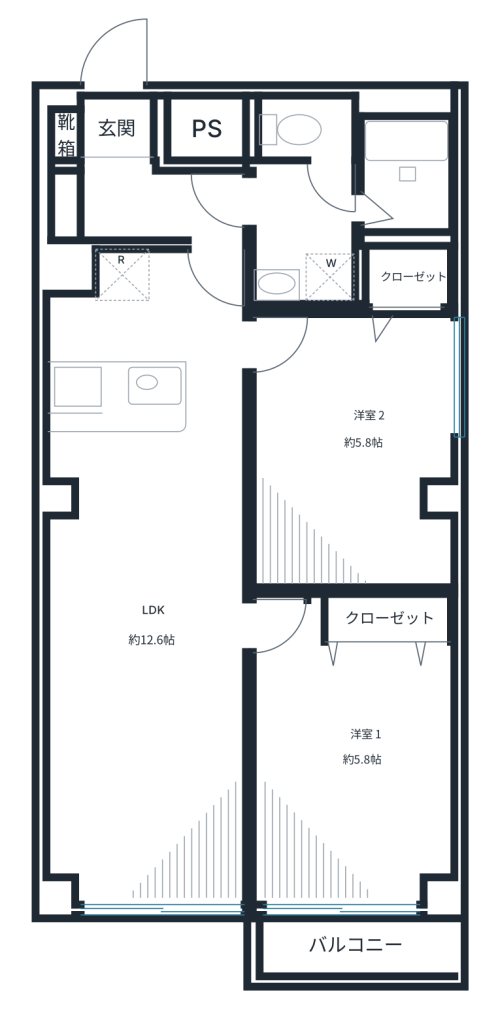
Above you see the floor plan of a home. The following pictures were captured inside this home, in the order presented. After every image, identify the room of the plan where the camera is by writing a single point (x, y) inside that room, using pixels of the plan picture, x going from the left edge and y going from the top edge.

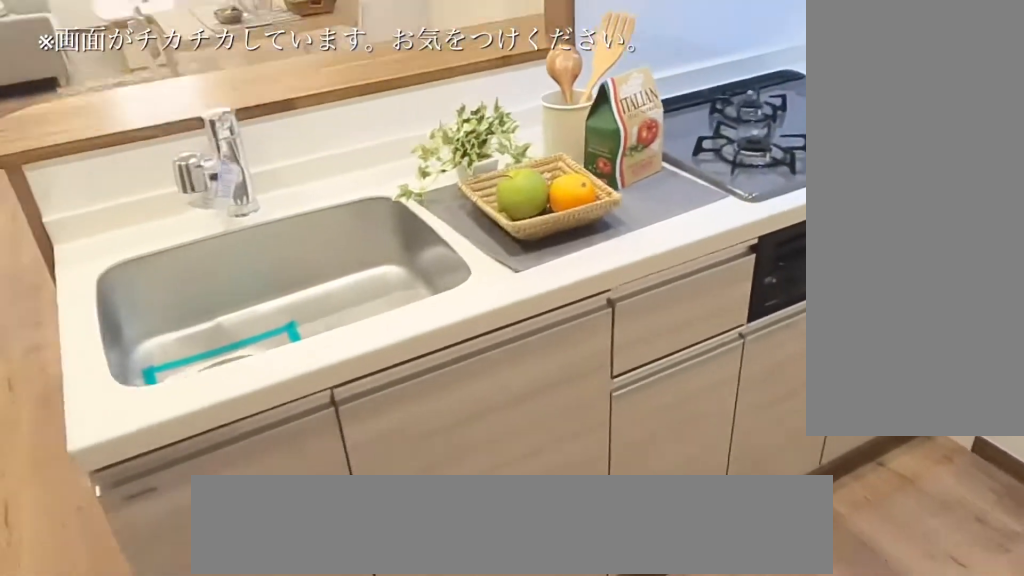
(128, 314)
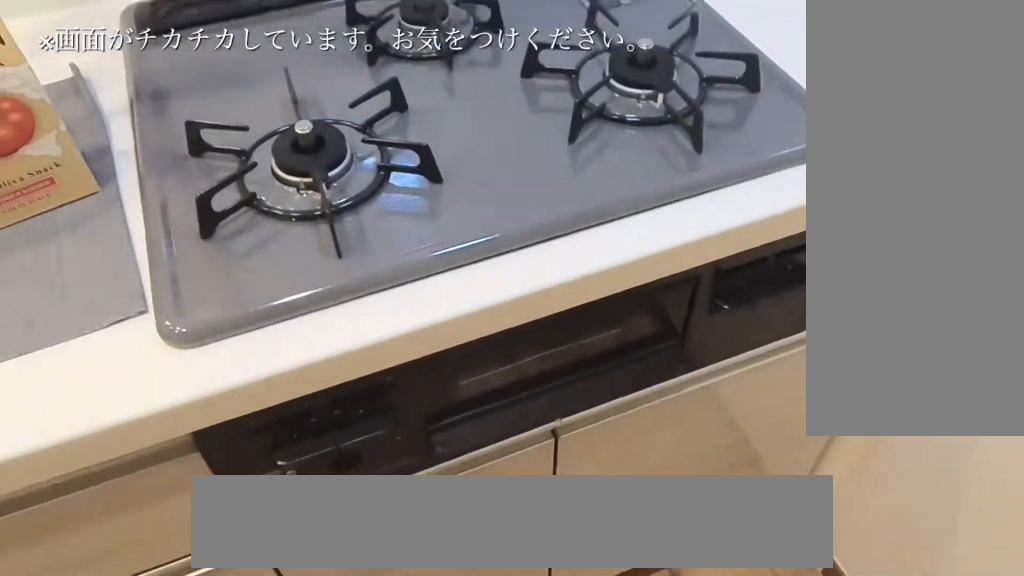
(127, 313)
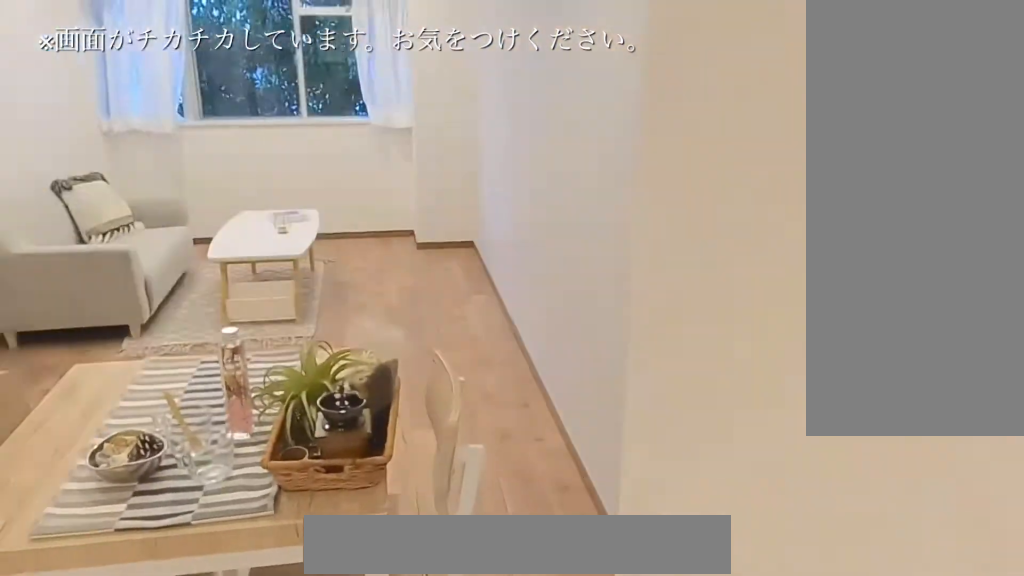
(155, 640)
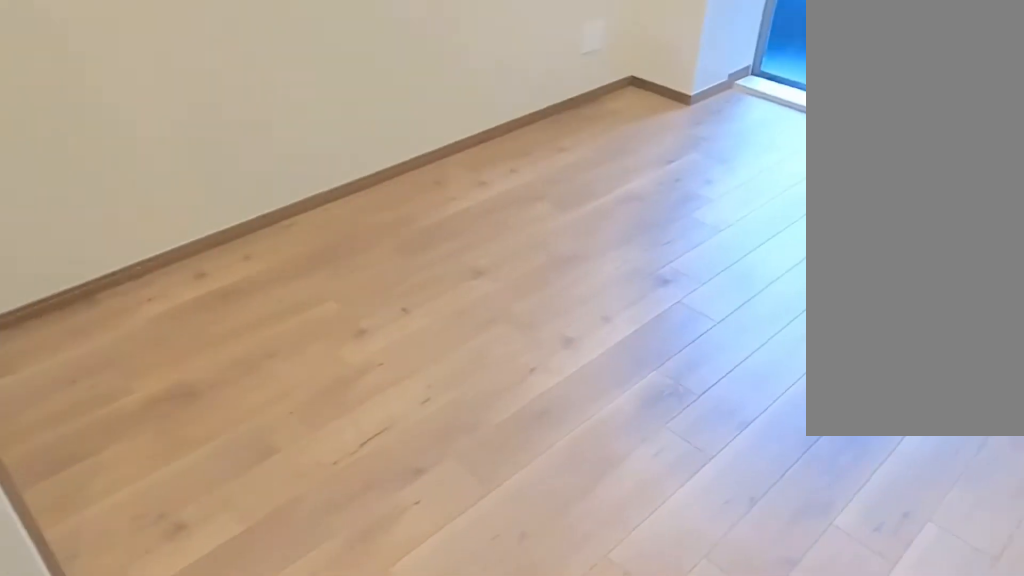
(383, 784)
